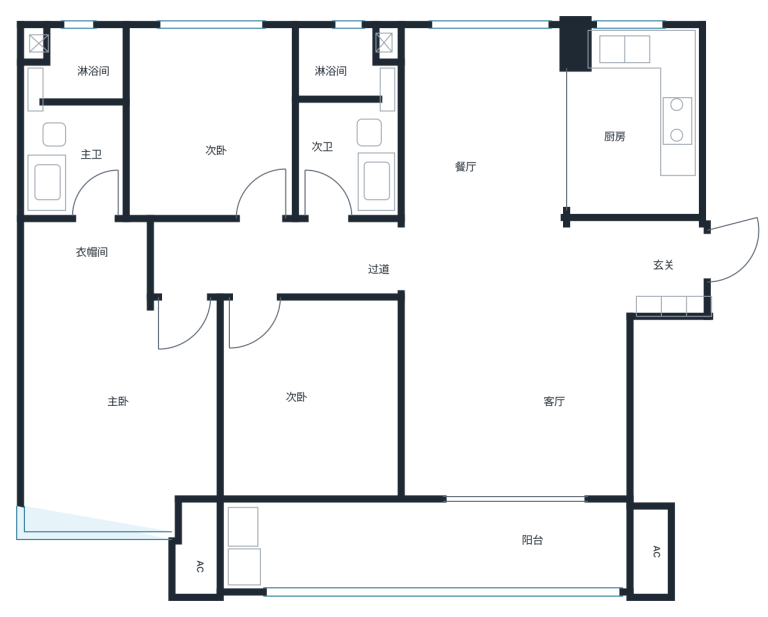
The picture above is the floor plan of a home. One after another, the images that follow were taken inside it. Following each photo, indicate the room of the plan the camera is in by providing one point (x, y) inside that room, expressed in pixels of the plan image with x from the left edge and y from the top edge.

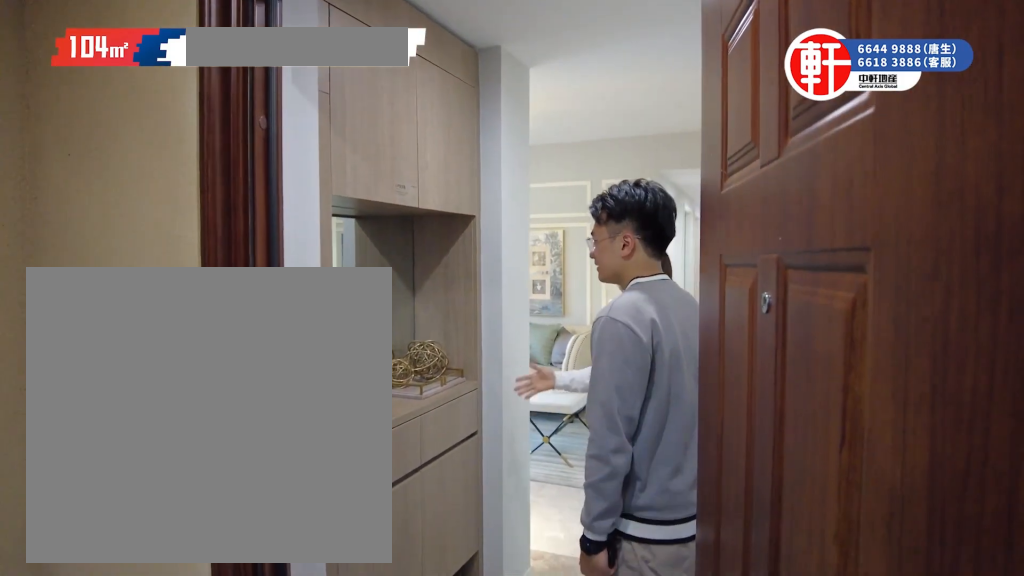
(665, 270)
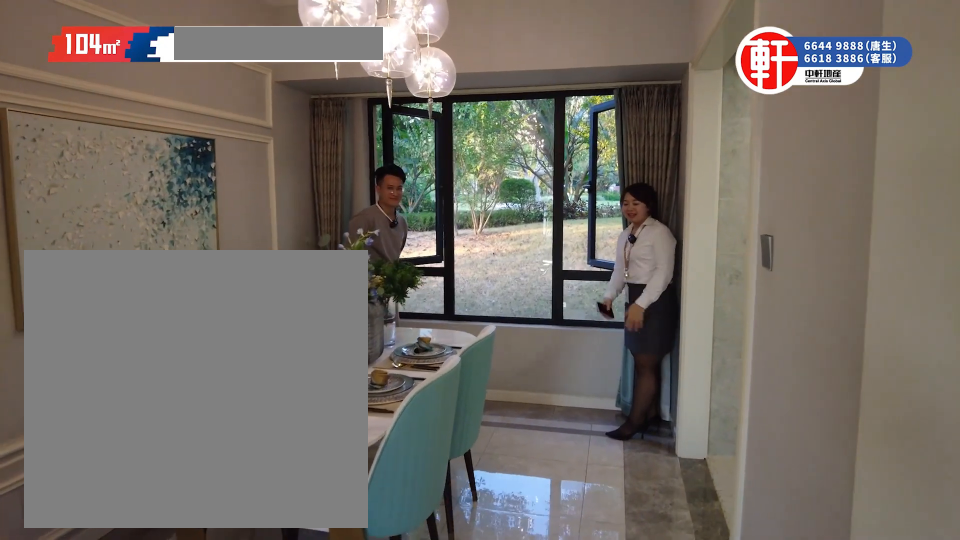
(481, 283)
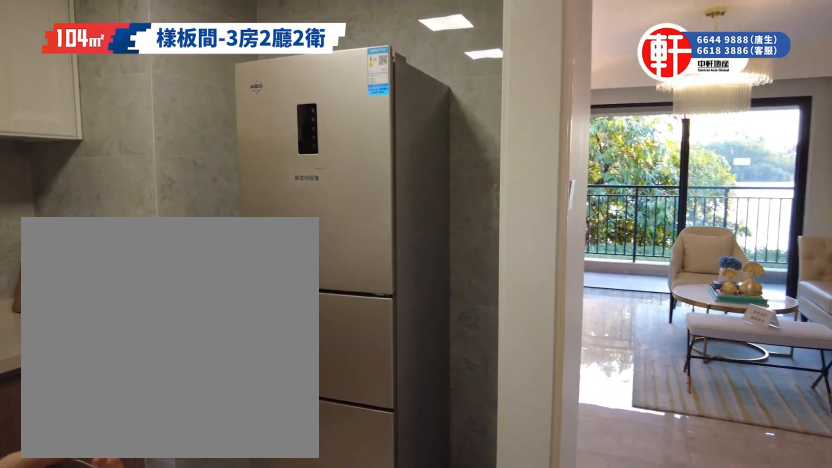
(640, 146)
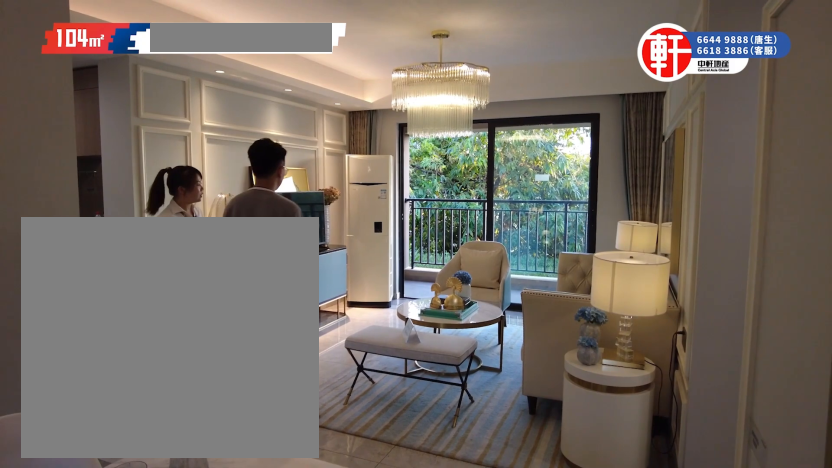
(491, 290)
